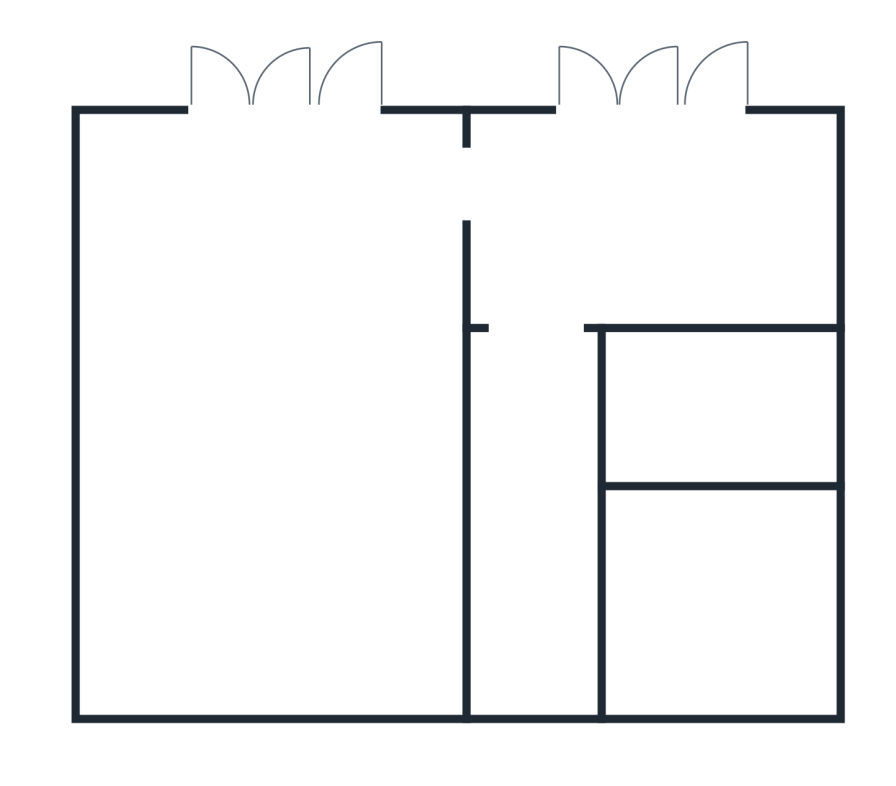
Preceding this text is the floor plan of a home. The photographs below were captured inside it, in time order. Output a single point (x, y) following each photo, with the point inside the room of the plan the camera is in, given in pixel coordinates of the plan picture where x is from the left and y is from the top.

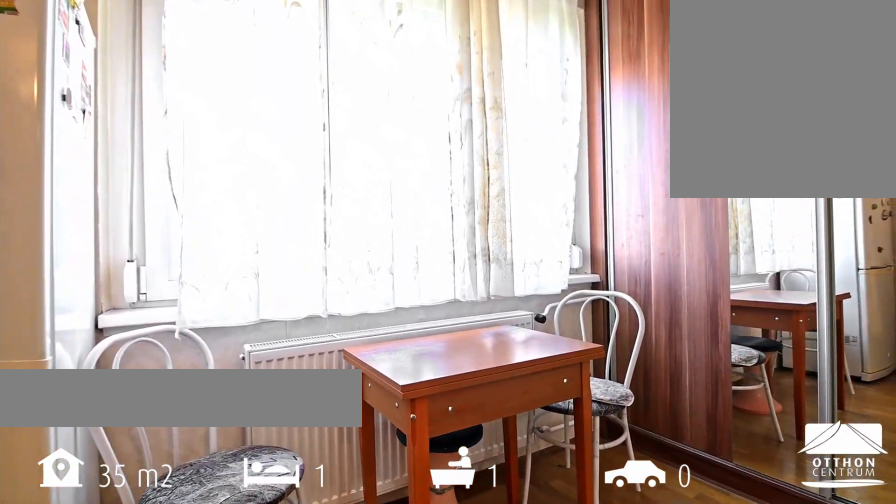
(662, 233)
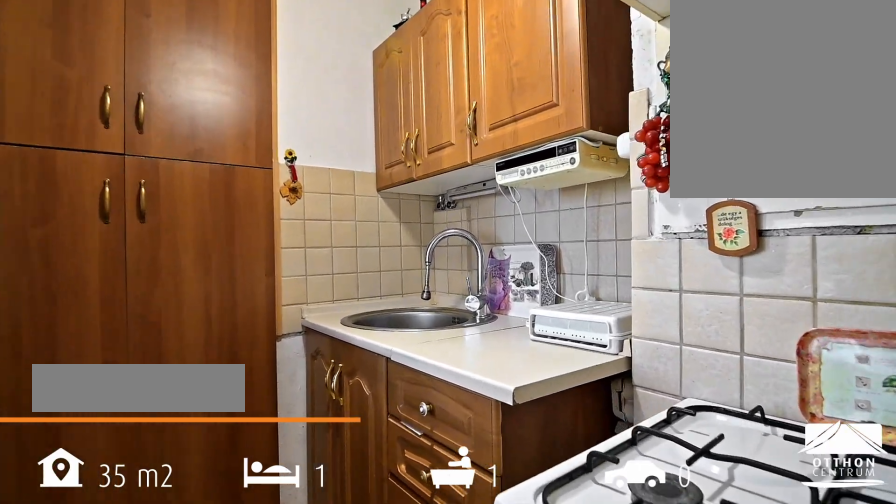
(731, 408)
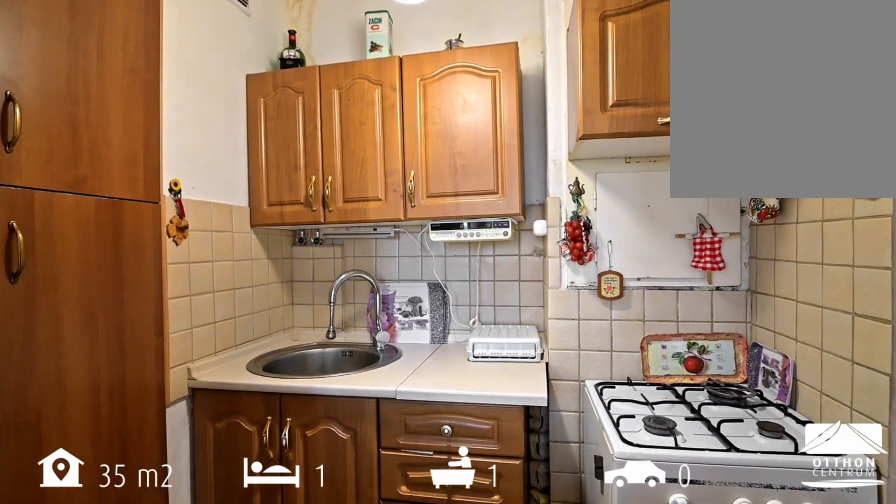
(731, 408)
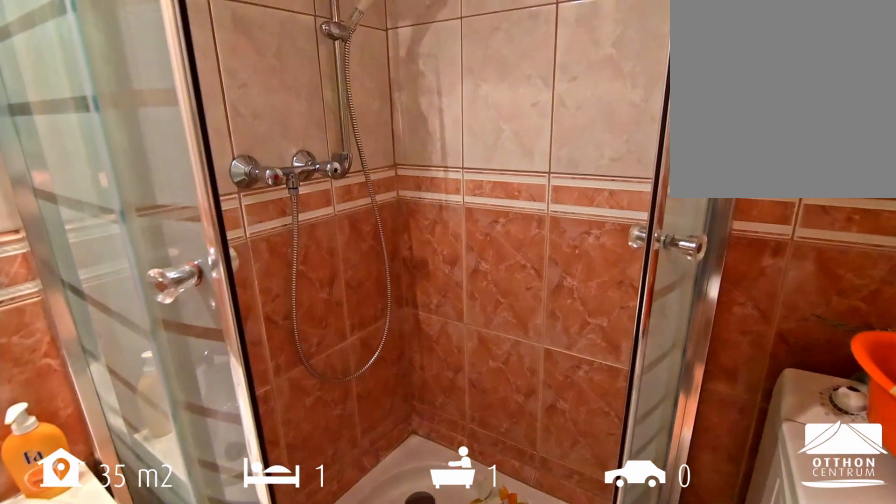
(731, 611)
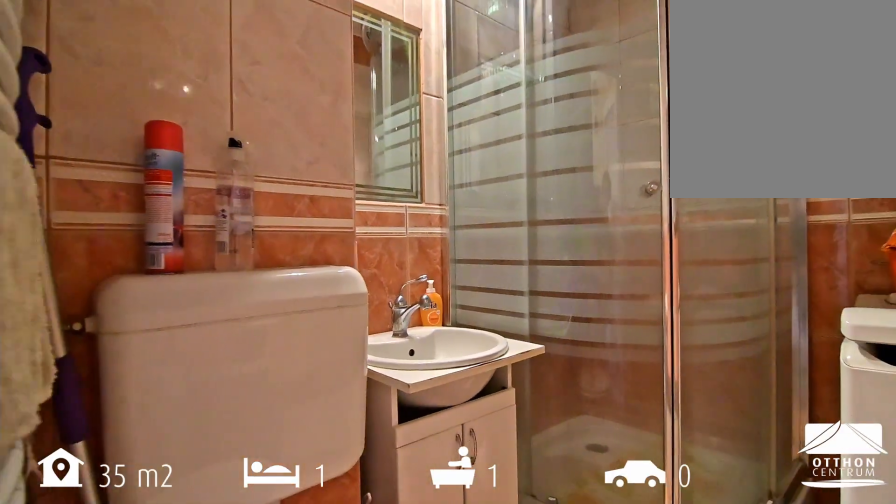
(732, 611)
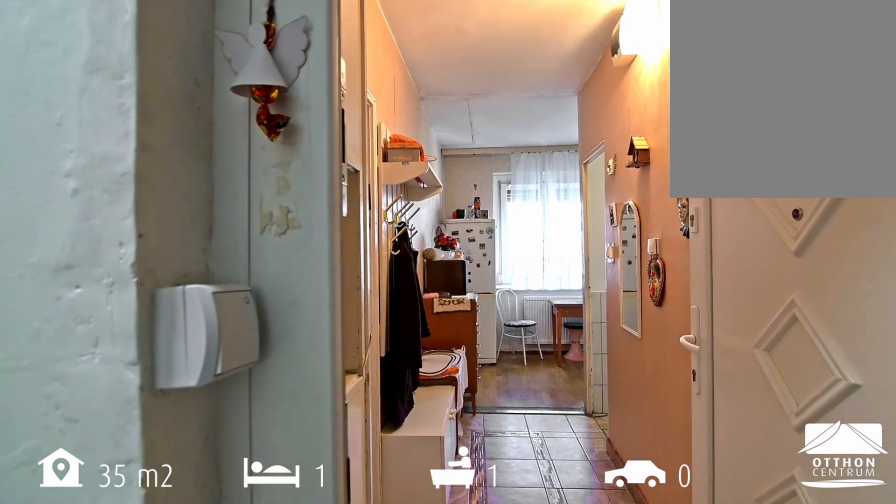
(550, 515)
